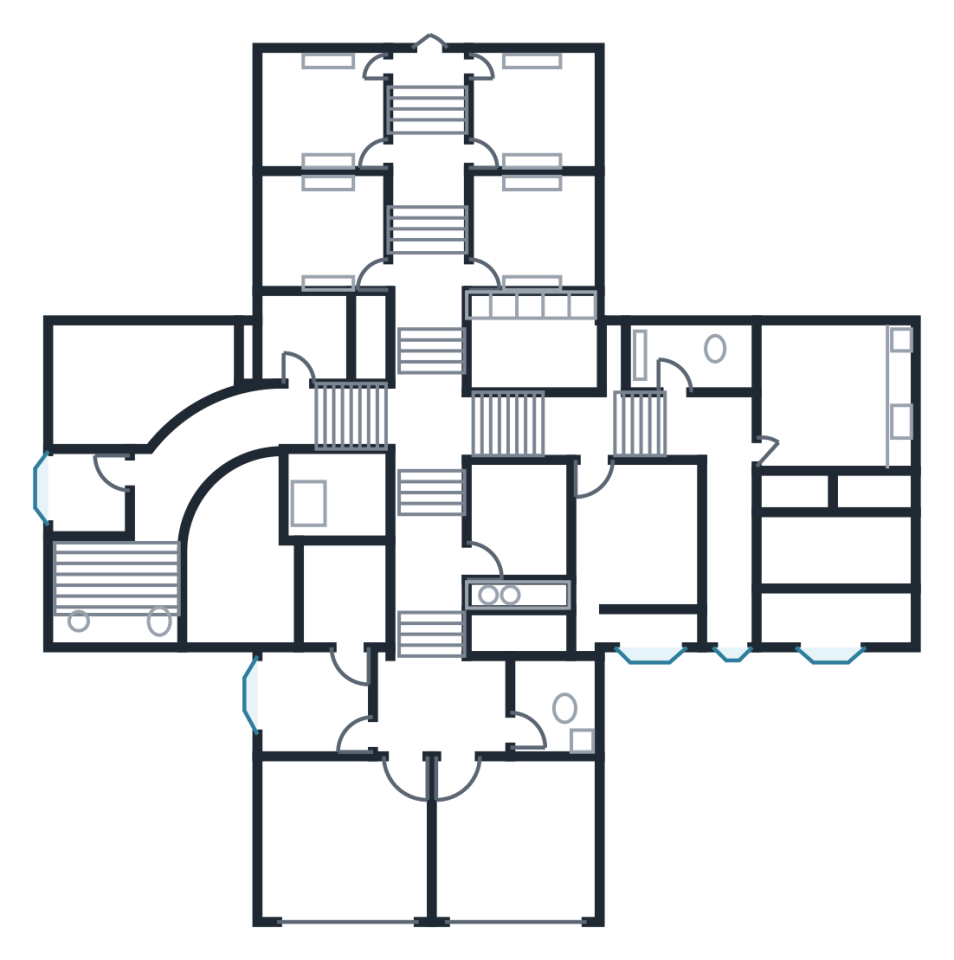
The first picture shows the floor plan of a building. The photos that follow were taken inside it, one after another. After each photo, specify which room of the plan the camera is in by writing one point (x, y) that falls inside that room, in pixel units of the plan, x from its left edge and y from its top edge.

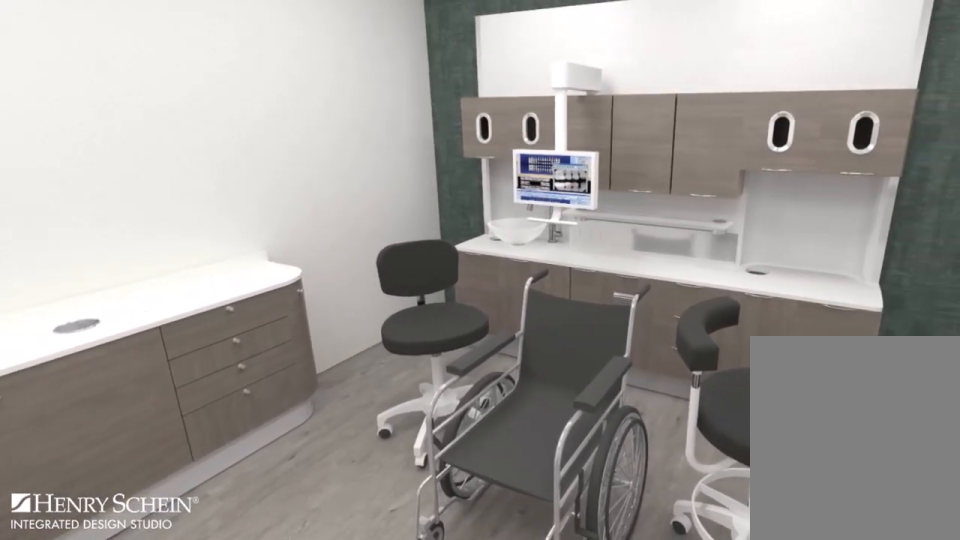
(620, 513)
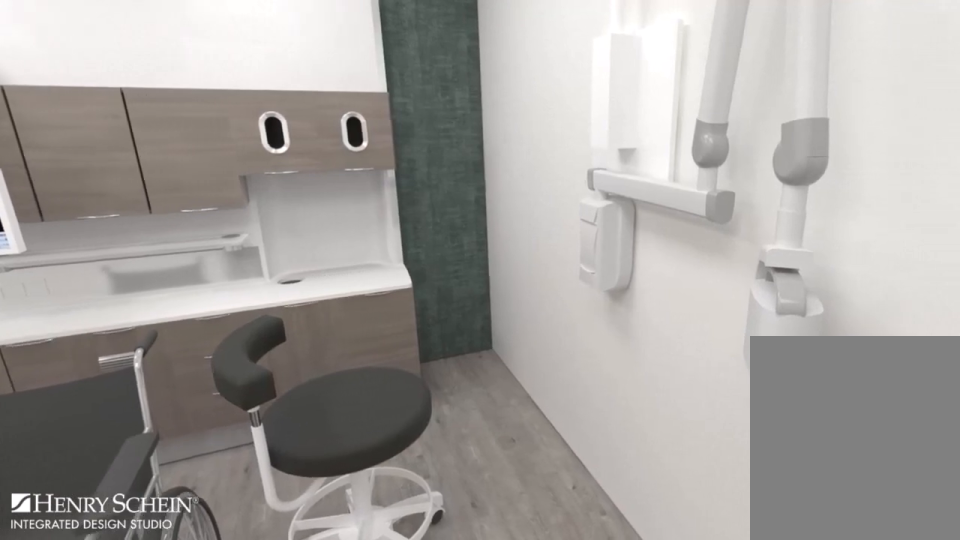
(620, 513)
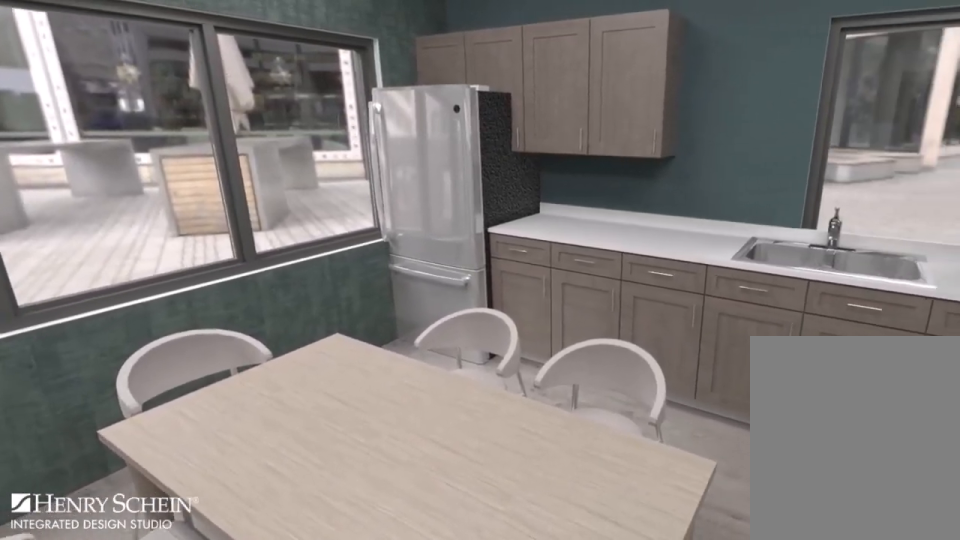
(818, 397)
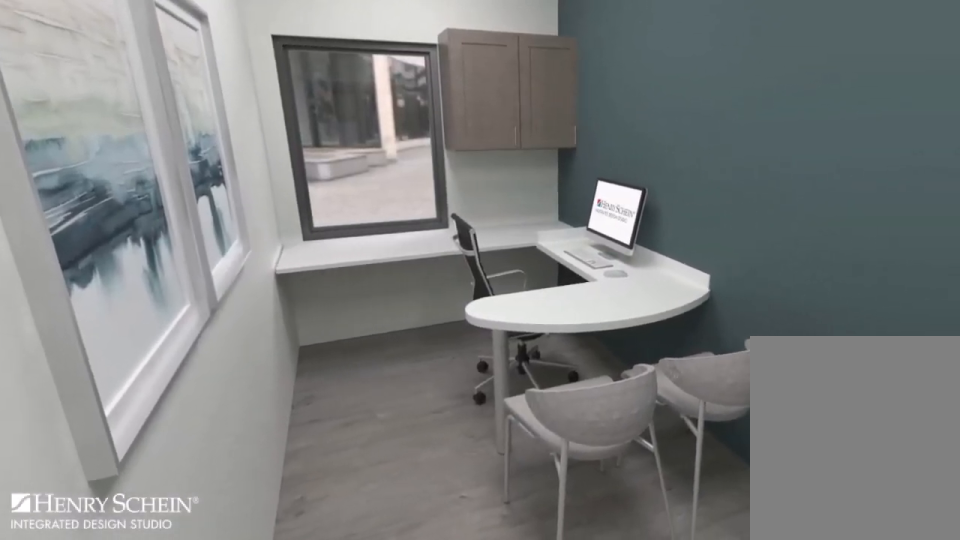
(829, 531)
